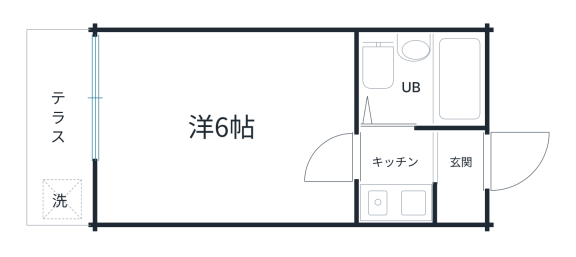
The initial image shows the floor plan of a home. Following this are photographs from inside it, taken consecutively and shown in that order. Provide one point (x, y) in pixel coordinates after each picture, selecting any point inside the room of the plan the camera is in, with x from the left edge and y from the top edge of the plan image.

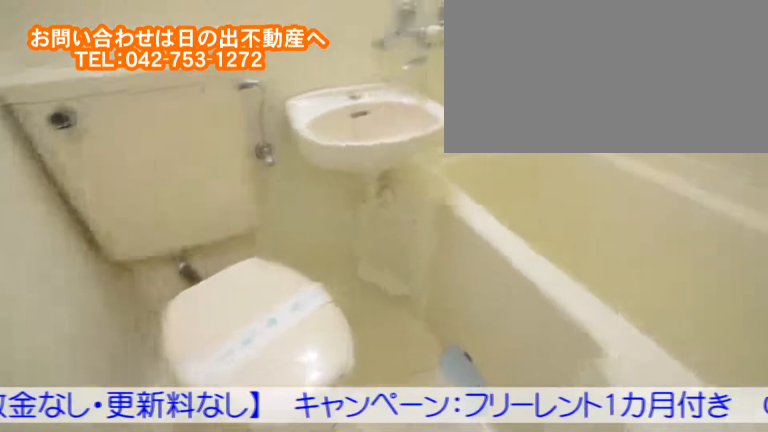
(448, 82)
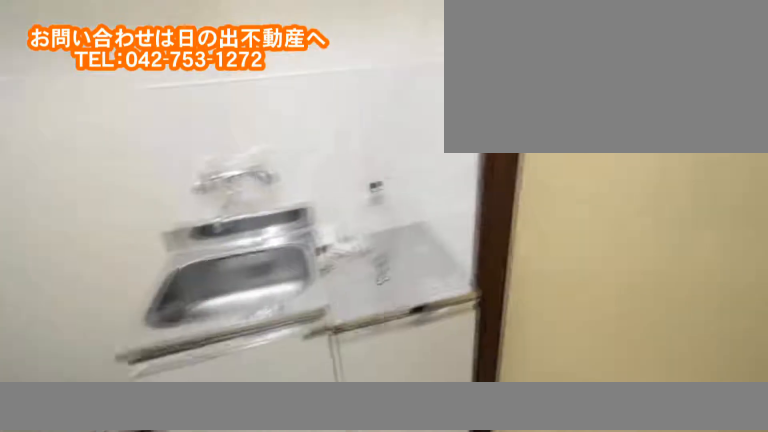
(396, 152)
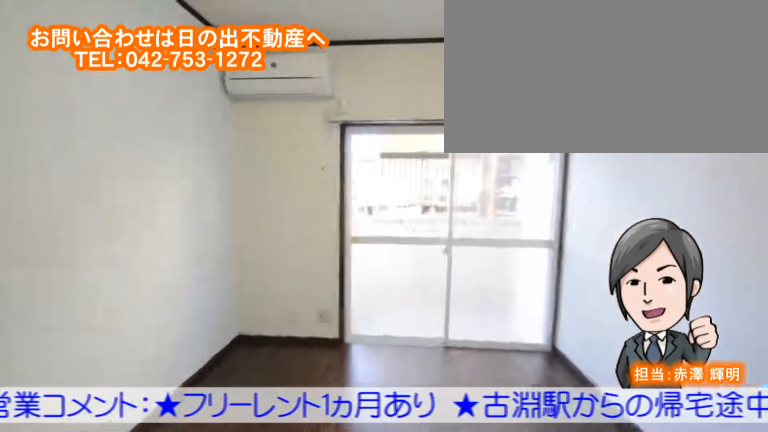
(156, 121)
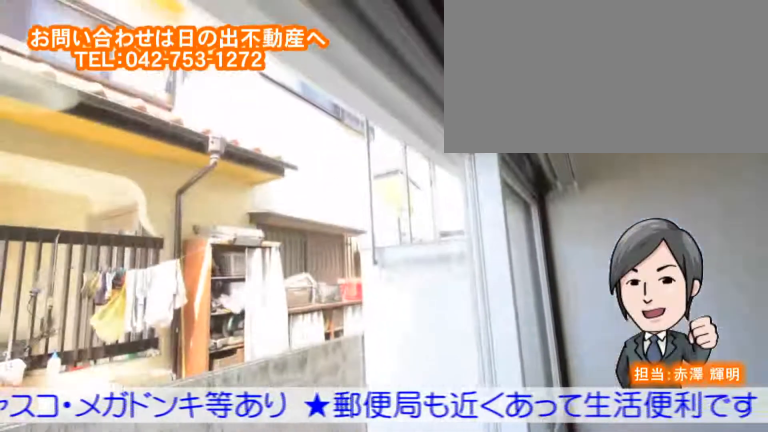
(156, 122)
